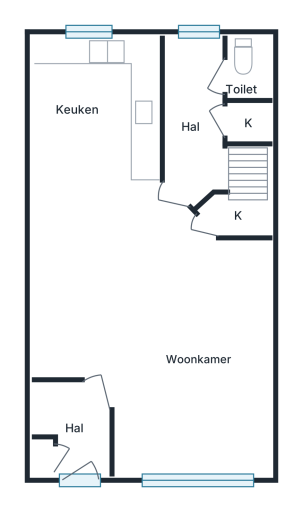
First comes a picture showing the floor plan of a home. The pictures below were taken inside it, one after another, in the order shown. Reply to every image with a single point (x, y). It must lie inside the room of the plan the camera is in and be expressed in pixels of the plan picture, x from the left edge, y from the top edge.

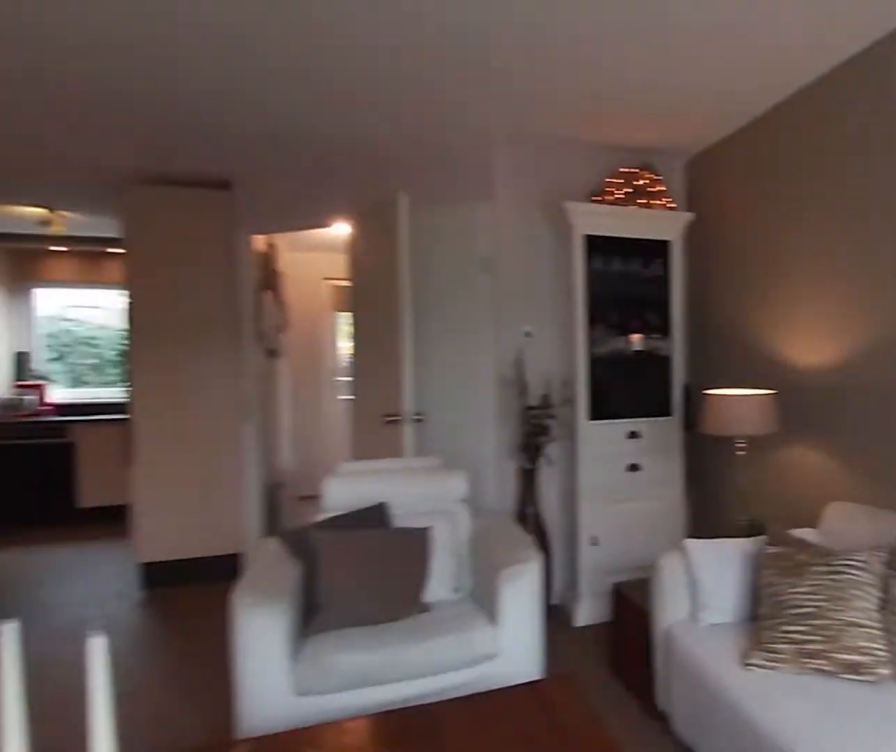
(156, 324)
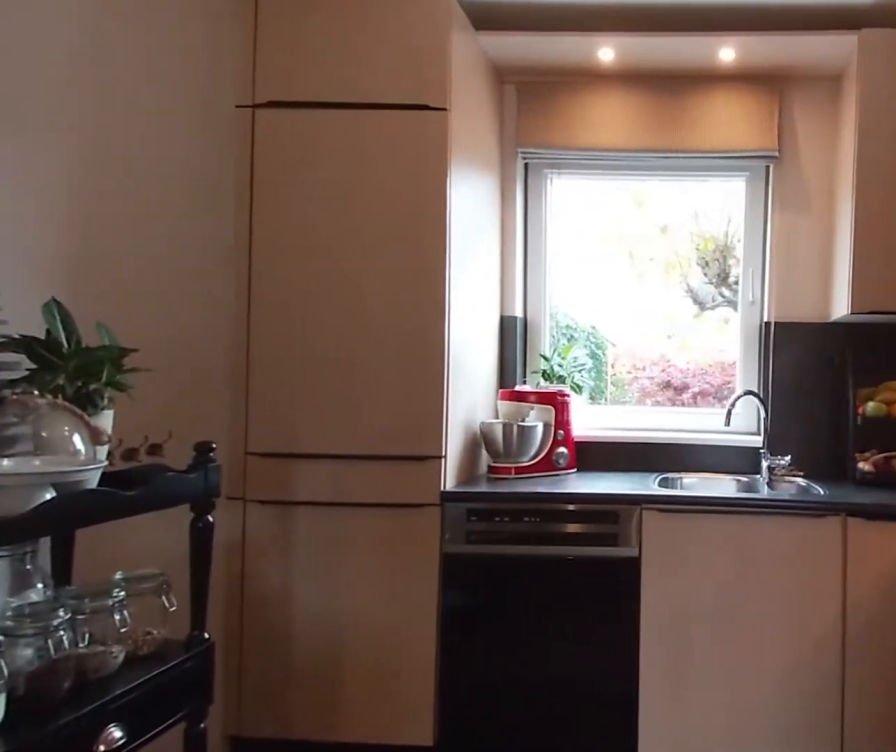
(95, 108)
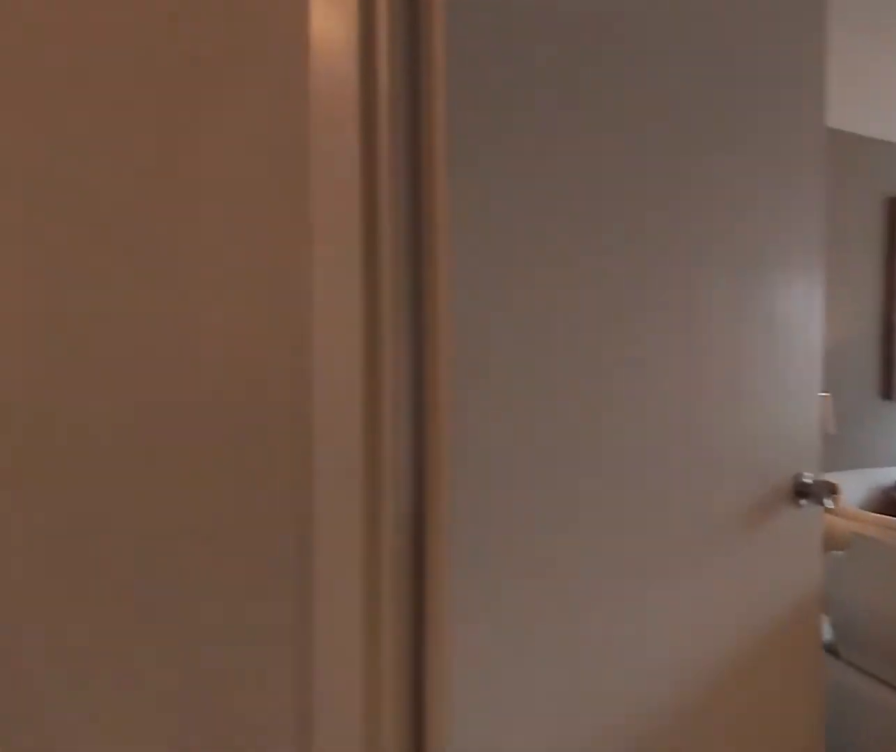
(95, 108)
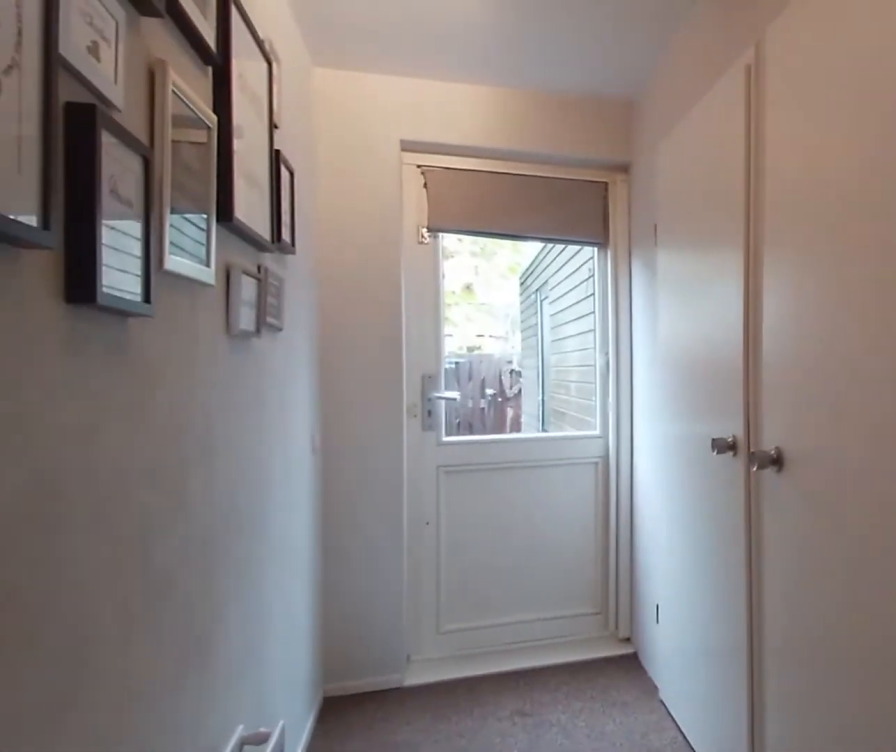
(195, 117)
